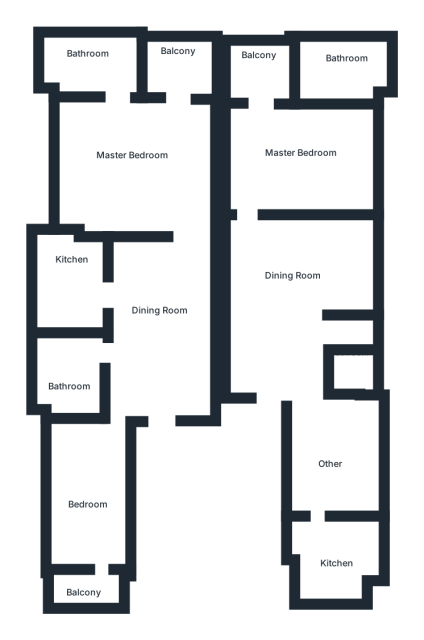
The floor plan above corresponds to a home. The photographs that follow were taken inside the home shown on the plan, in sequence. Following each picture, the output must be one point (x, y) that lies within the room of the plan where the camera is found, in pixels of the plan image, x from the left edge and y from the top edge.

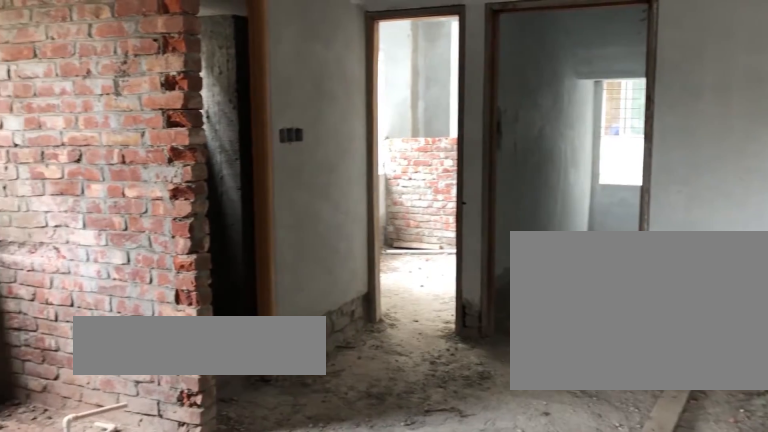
(276, 290)
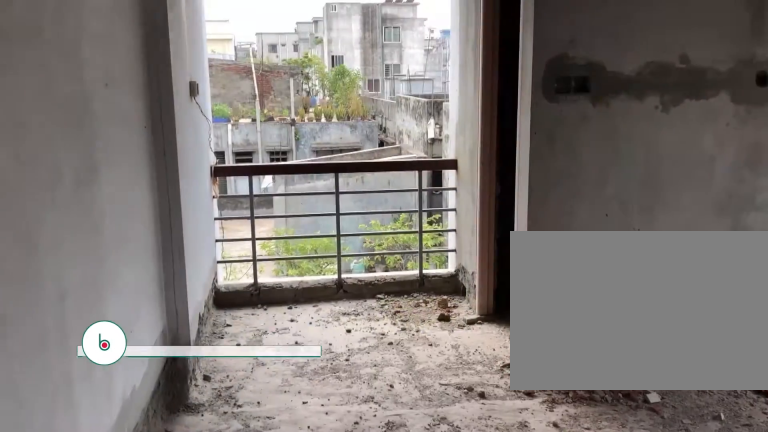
(284, 156)
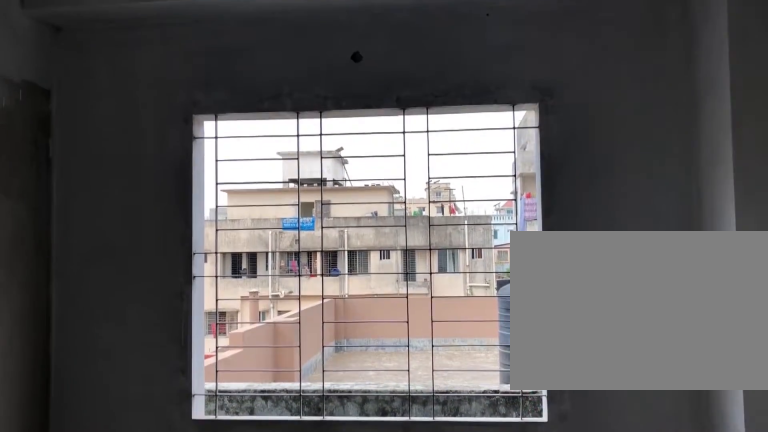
(284, 155)
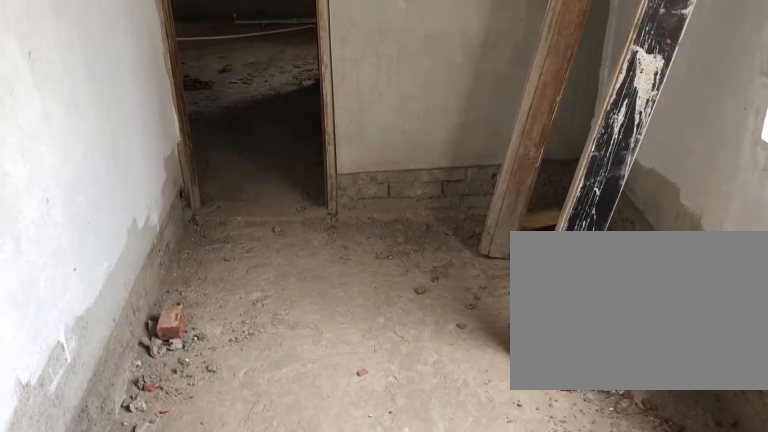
(339, 452)
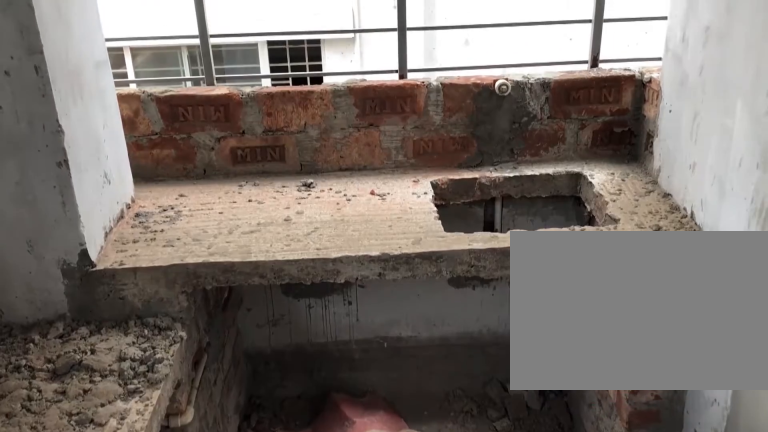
(335, 558)
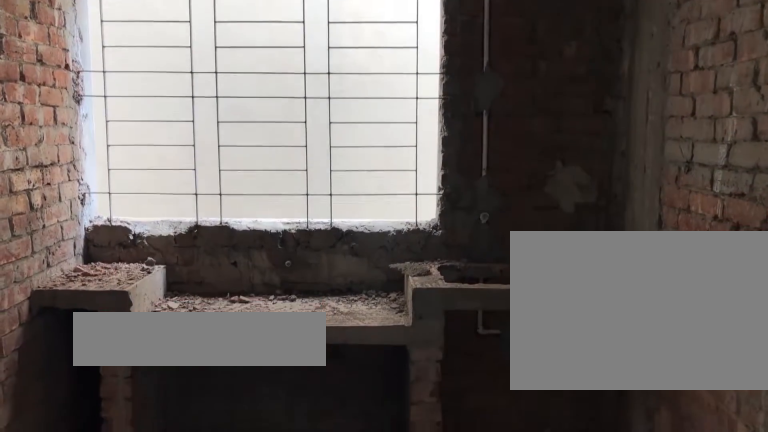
(80, 285)
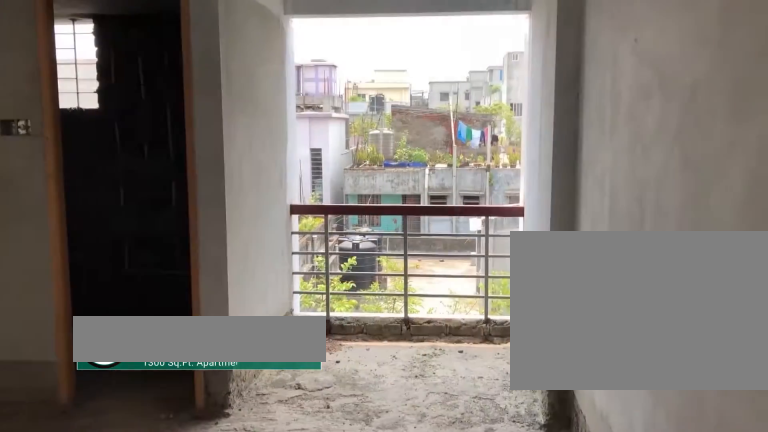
(131, 172)
